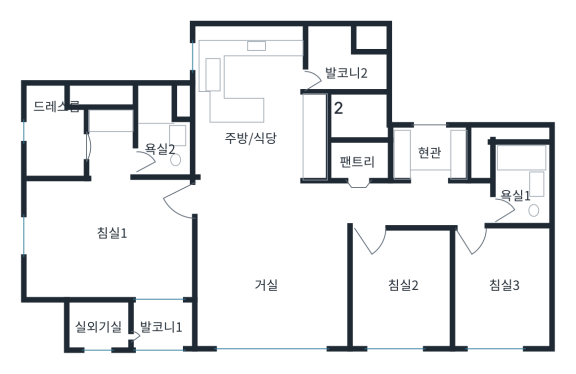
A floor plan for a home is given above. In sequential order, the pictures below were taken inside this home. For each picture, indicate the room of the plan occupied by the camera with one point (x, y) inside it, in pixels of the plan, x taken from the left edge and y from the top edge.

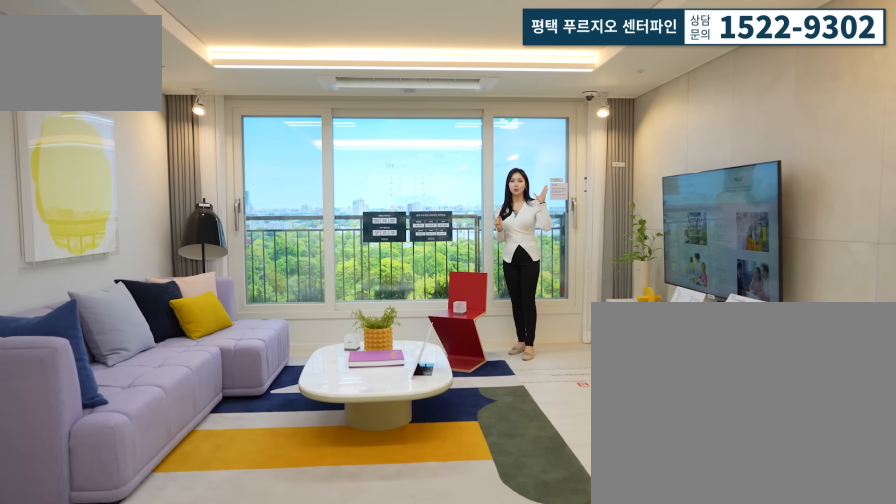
(268, 276)
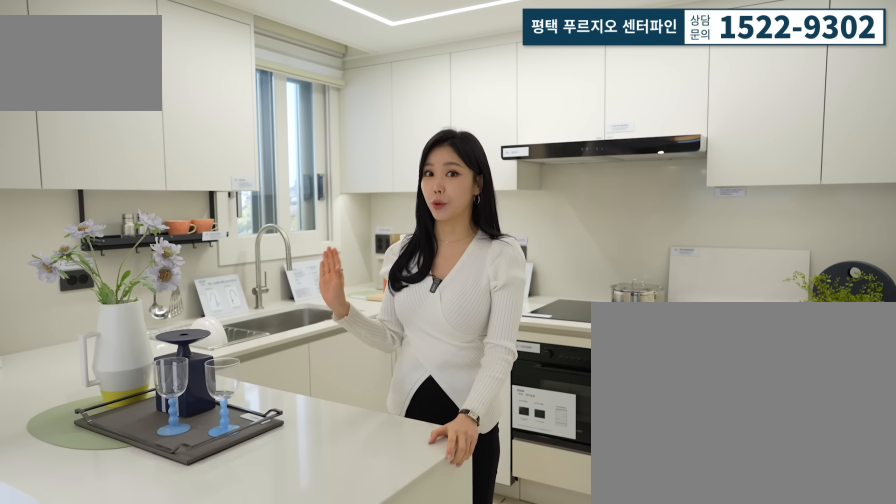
(262, 113)
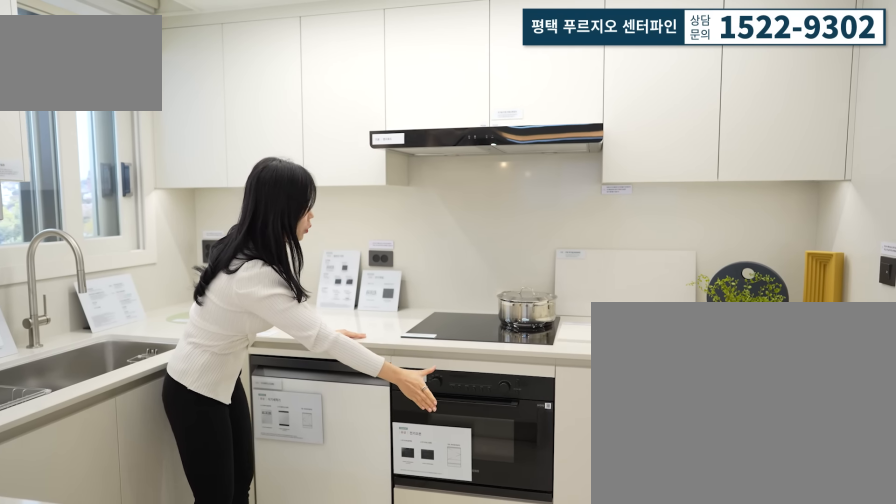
(262, 113)
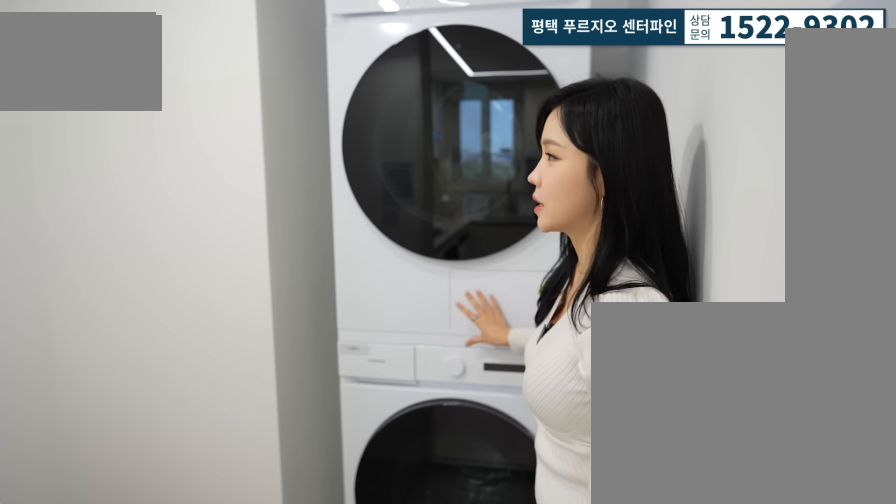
(347, 67)
